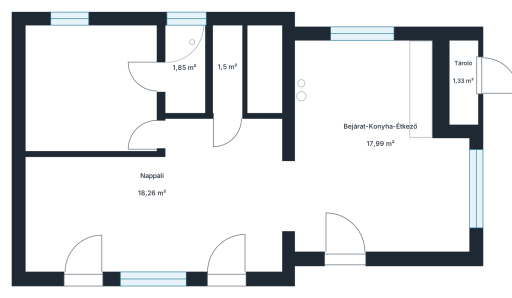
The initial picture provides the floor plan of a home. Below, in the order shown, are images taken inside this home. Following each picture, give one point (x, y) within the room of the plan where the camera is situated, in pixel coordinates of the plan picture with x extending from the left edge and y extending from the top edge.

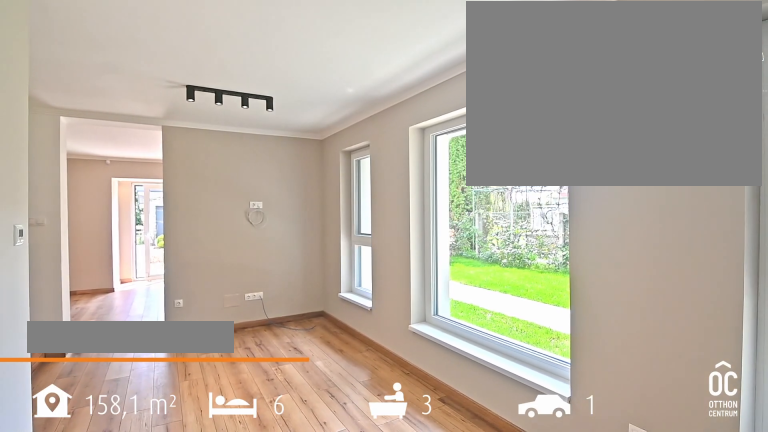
(152, 212)
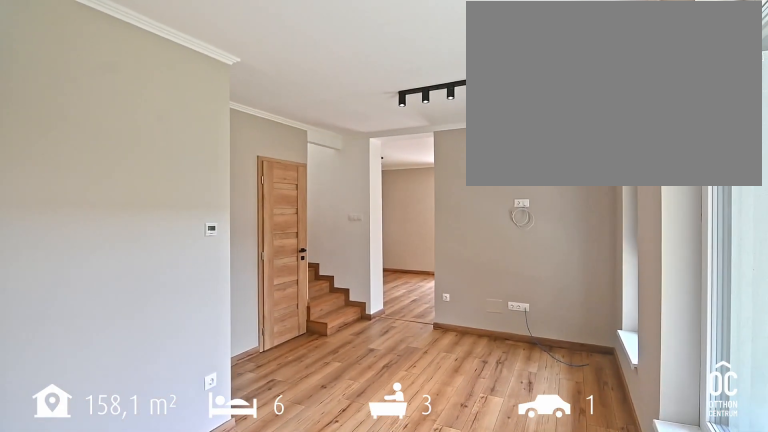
(152, 212)
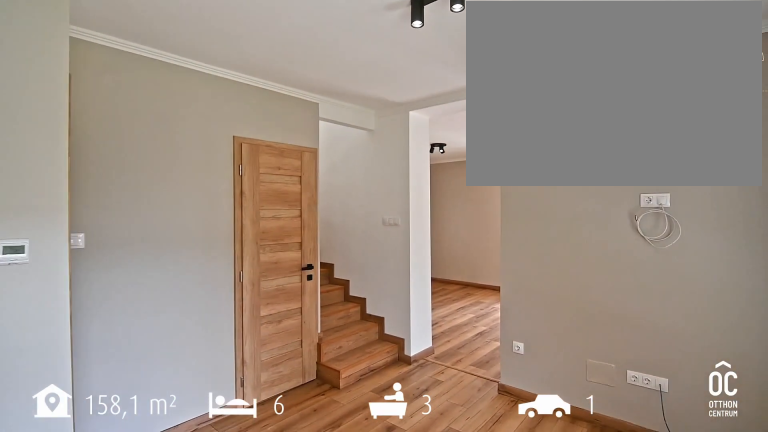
(152, 212)
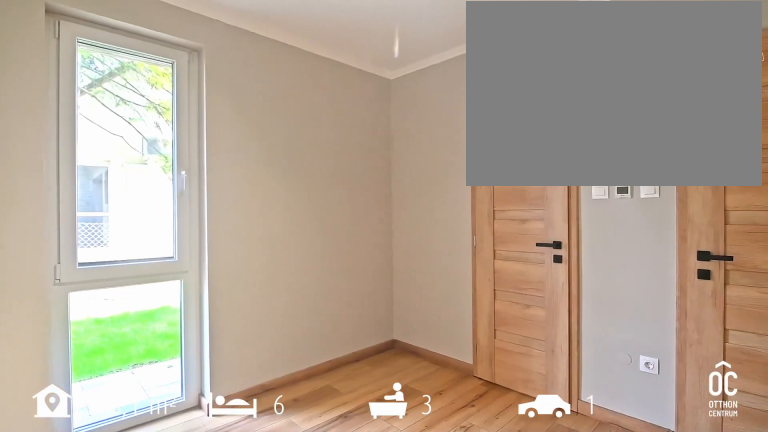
(91, 86)
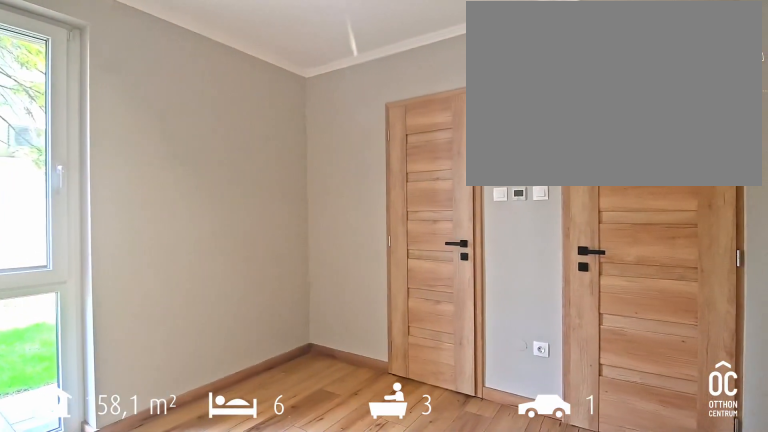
(91, 86)
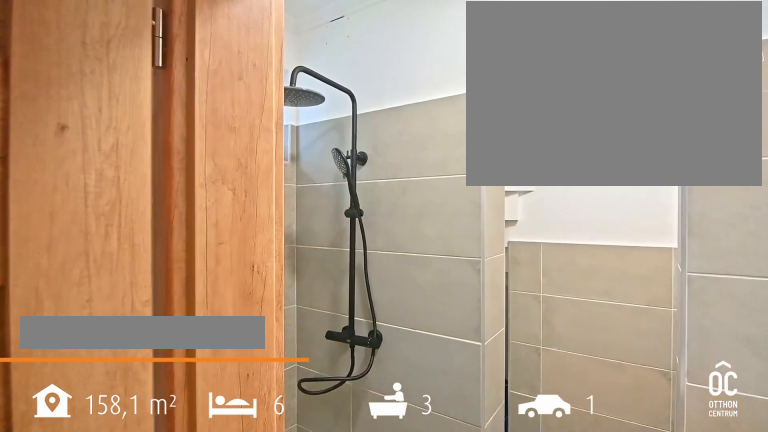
(185, 71)
